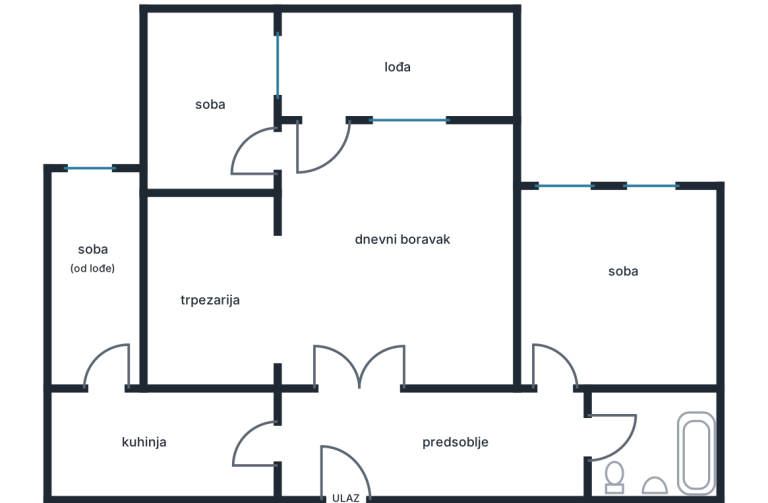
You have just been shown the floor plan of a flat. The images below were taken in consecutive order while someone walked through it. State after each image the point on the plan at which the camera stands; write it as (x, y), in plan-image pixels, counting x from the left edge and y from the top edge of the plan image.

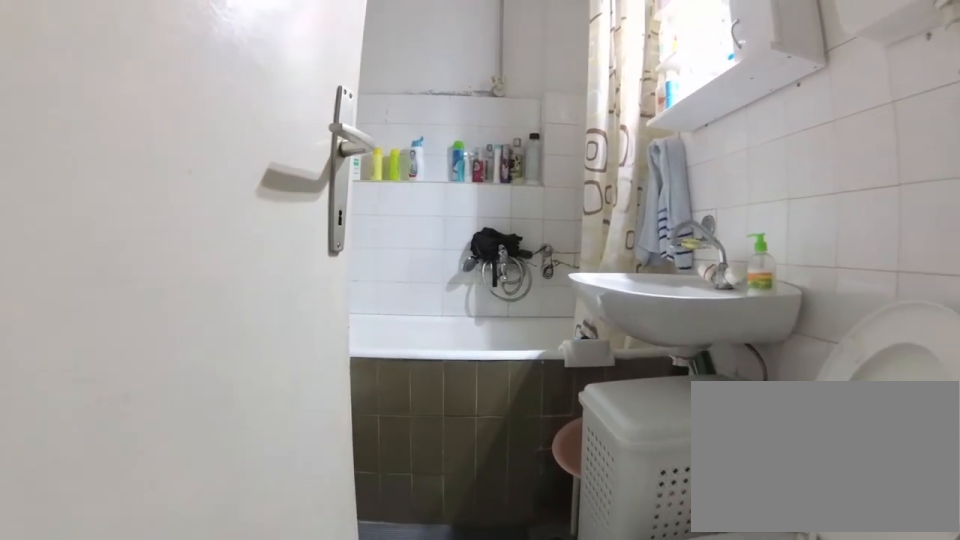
(571, 435)
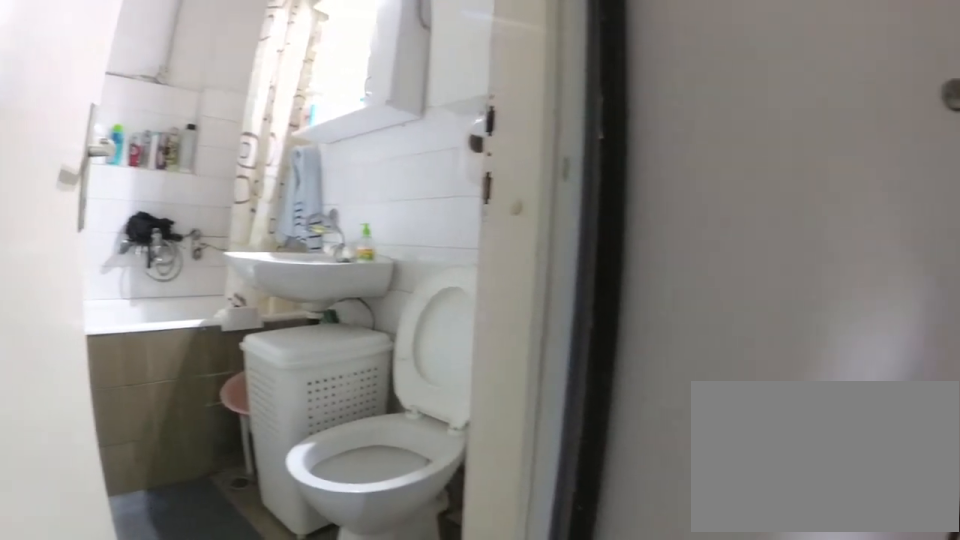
(559, 423)
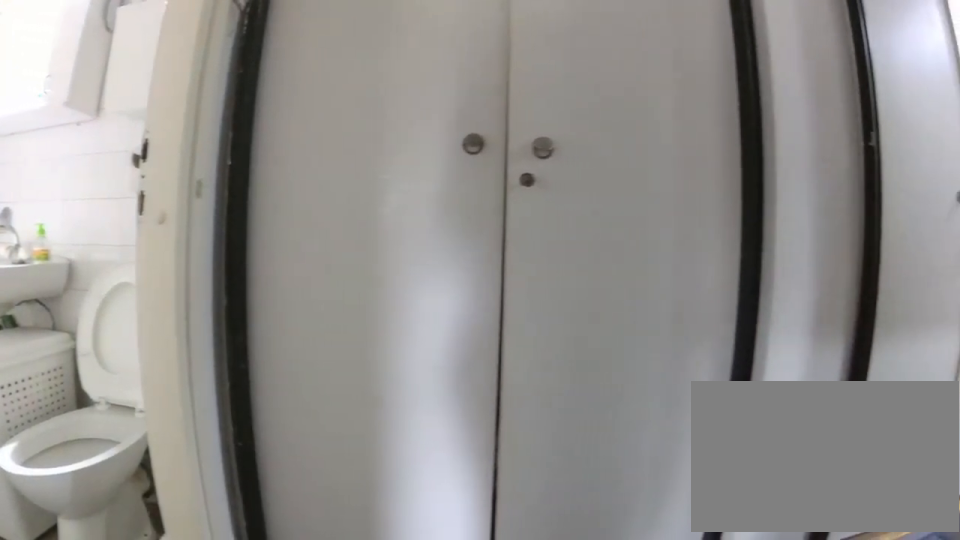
(576, 417)
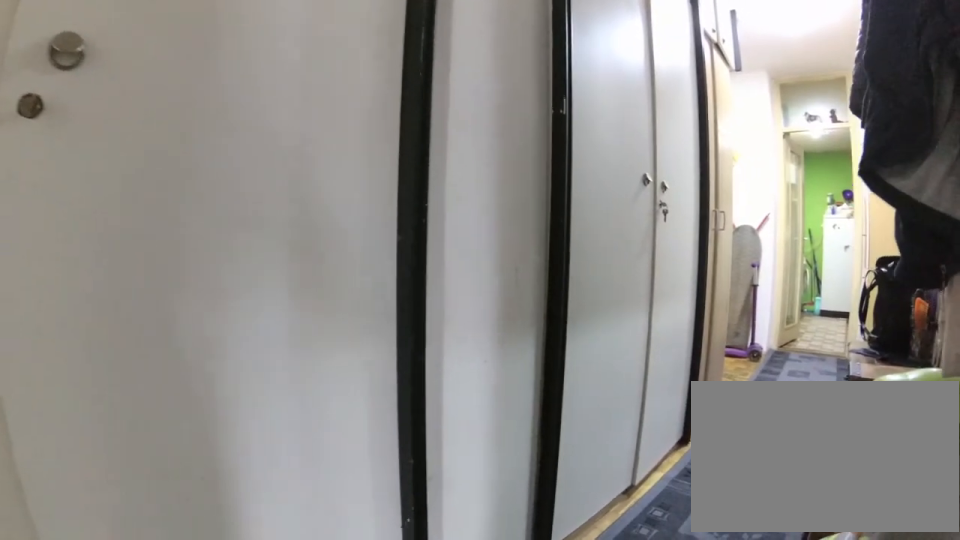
(593, 428)
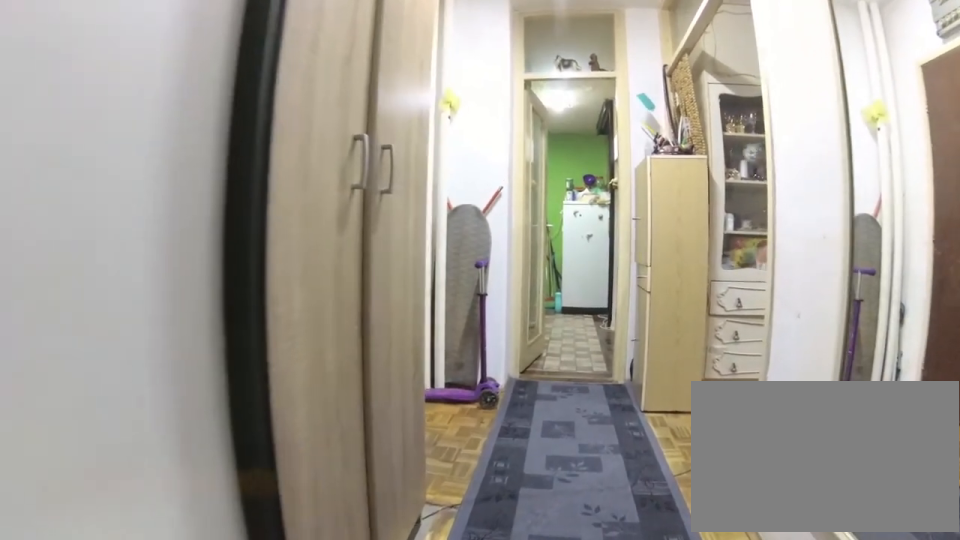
(511, 441)
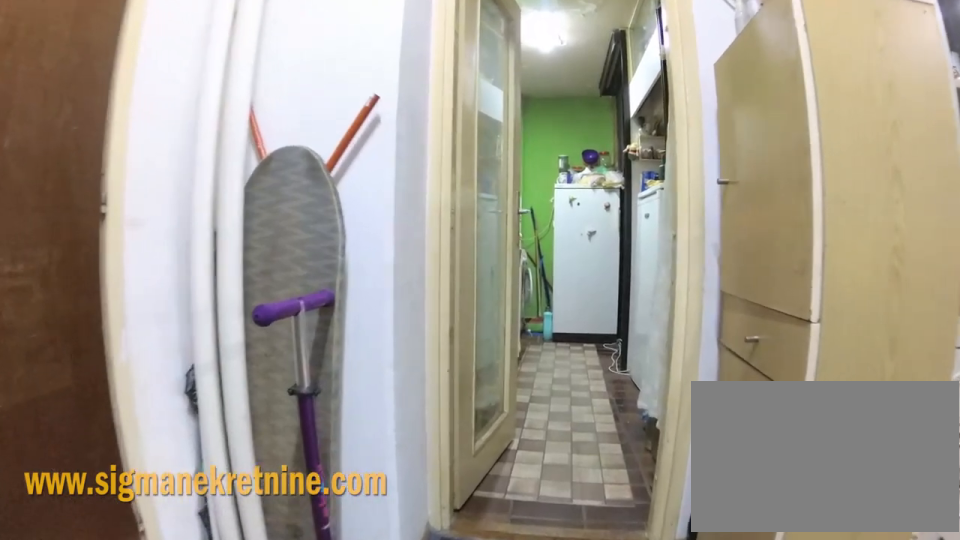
(404, 441)
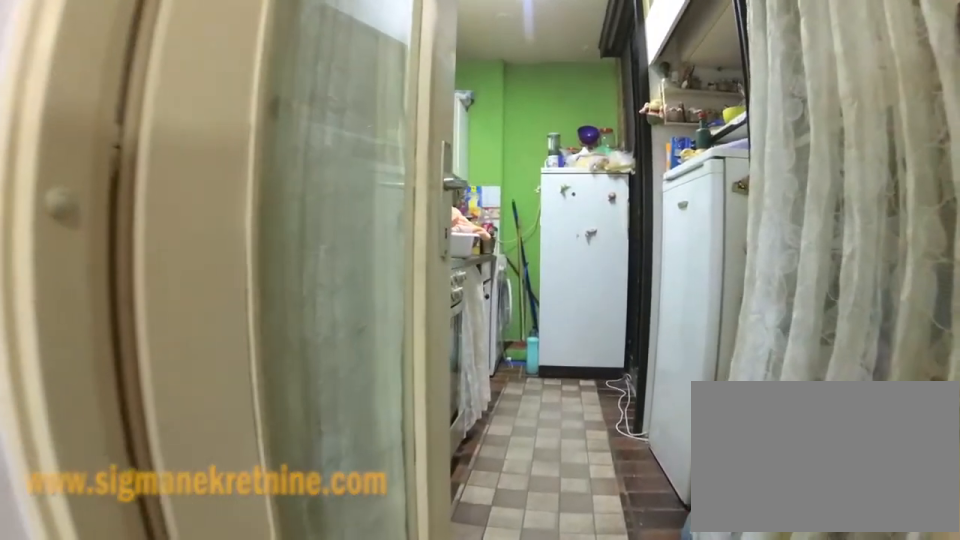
(330, 441)
